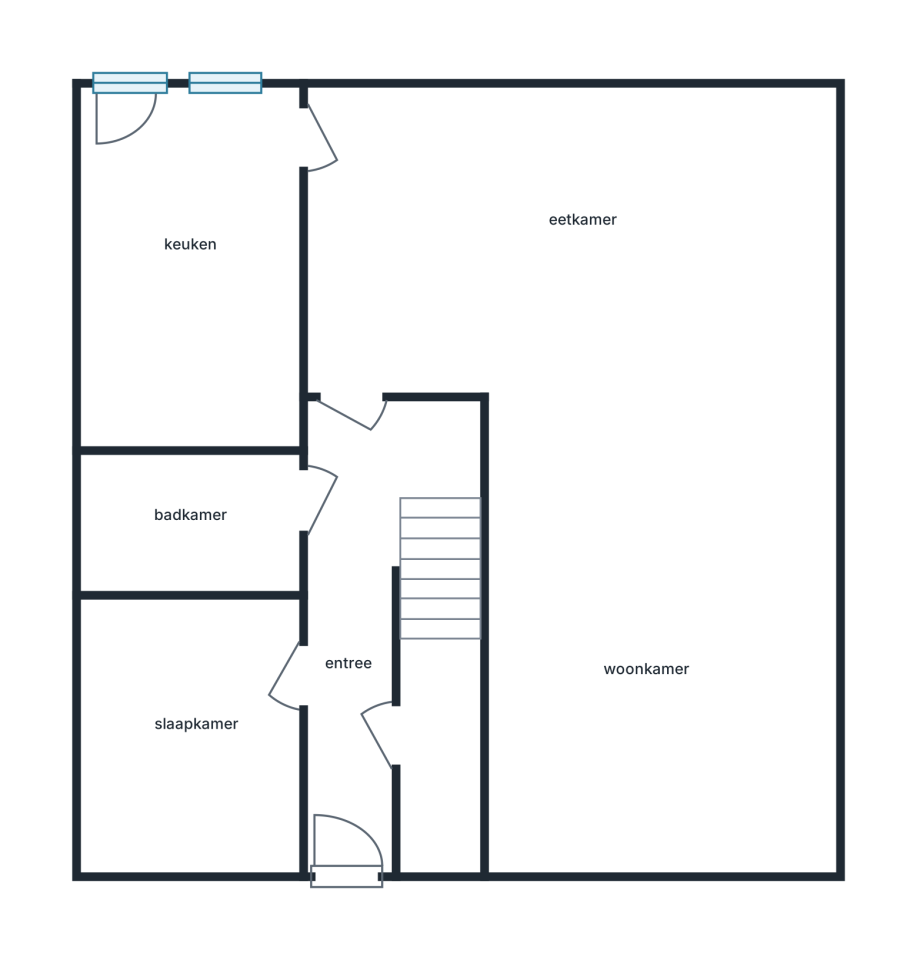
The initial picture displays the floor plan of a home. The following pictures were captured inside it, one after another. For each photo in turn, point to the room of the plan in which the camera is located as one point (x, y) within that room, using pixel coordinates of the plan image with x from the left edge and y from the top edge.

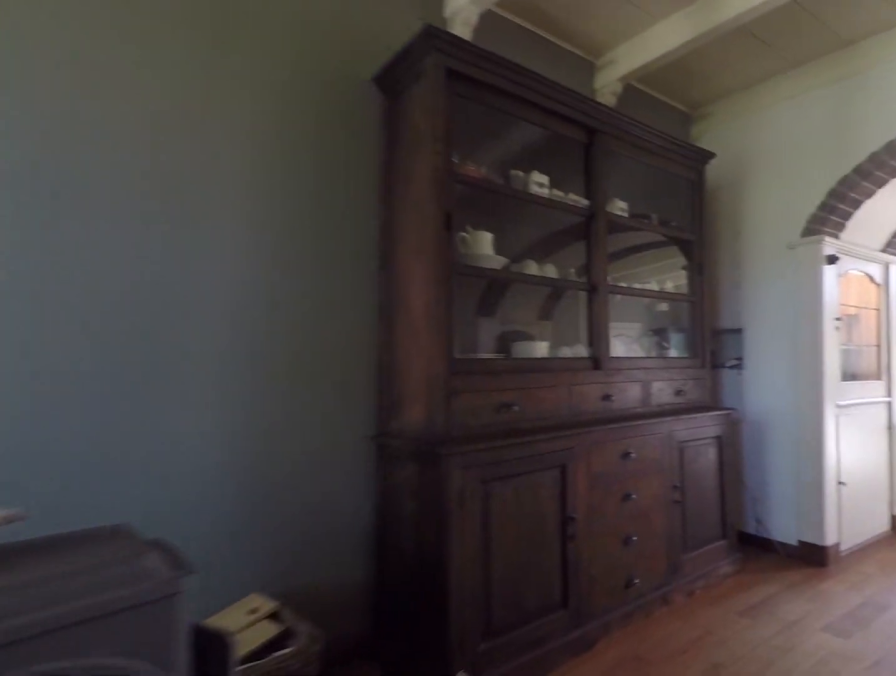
(820, 181)
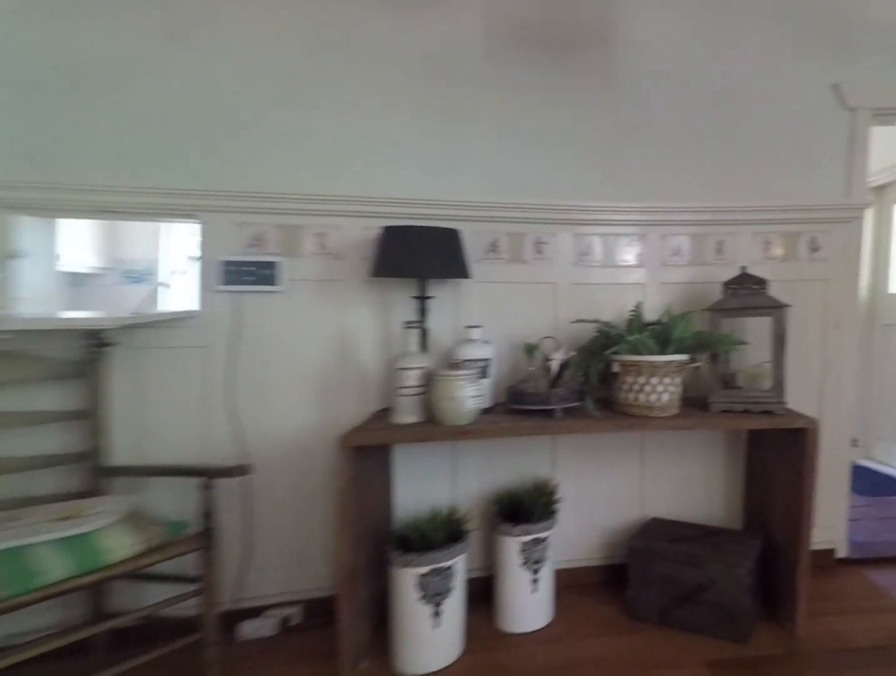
(820, 178)
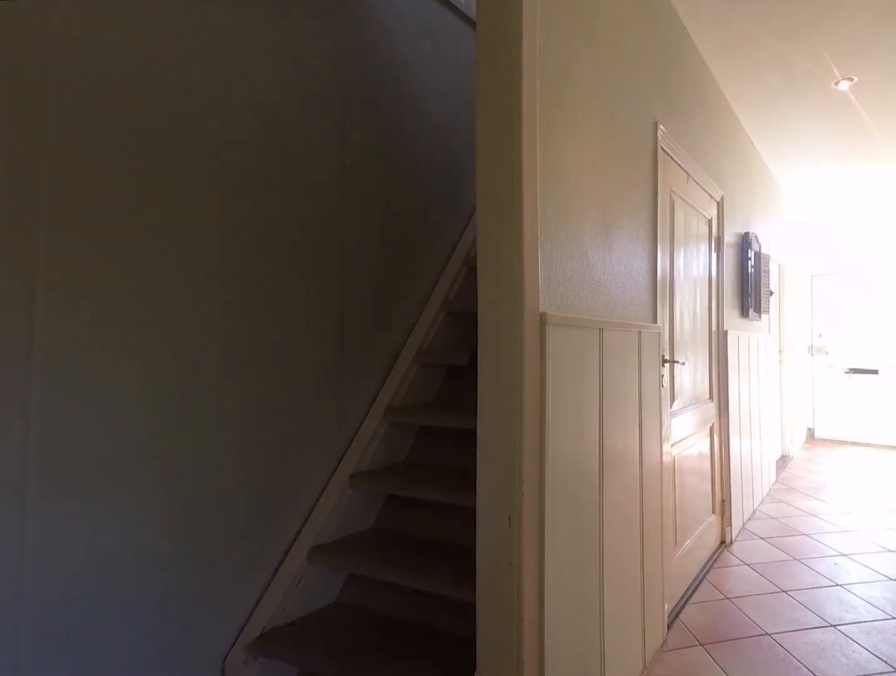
(365, 603)
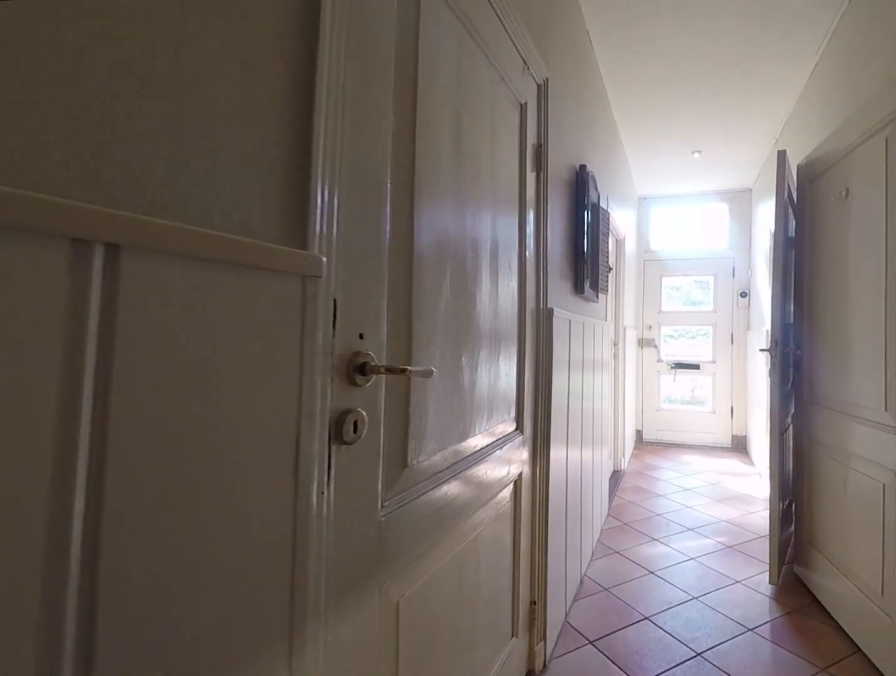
(365, 603)
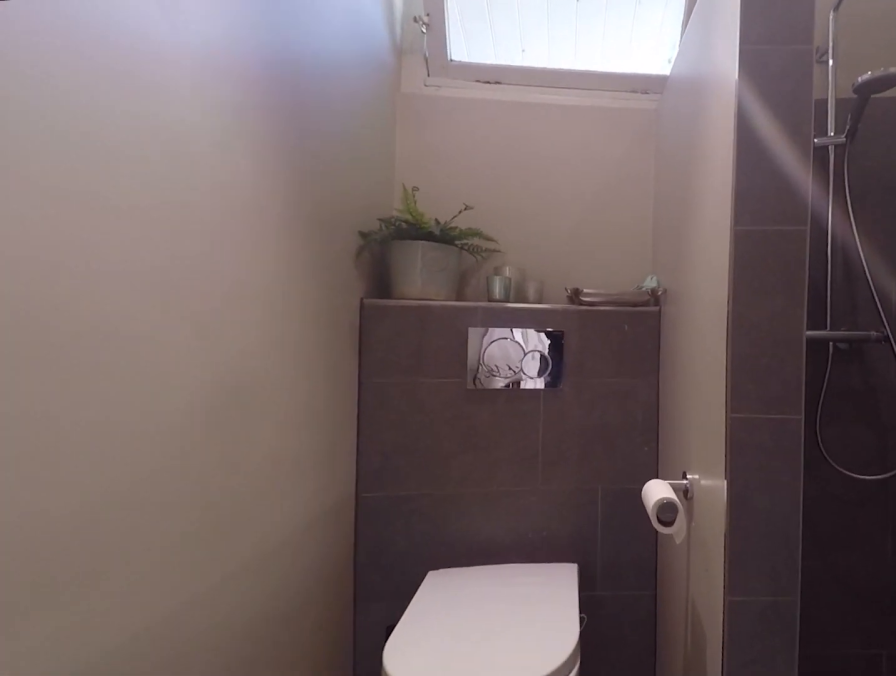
(192, 523)
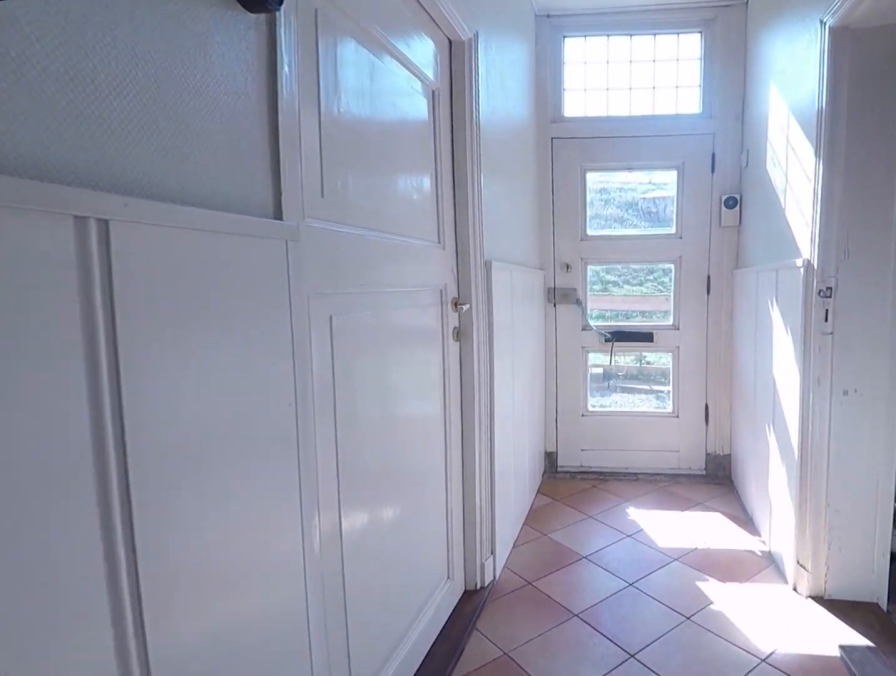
(364, 604)
